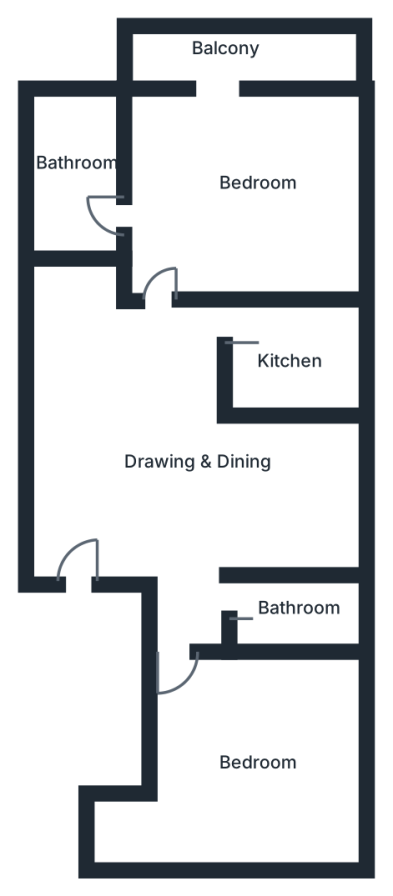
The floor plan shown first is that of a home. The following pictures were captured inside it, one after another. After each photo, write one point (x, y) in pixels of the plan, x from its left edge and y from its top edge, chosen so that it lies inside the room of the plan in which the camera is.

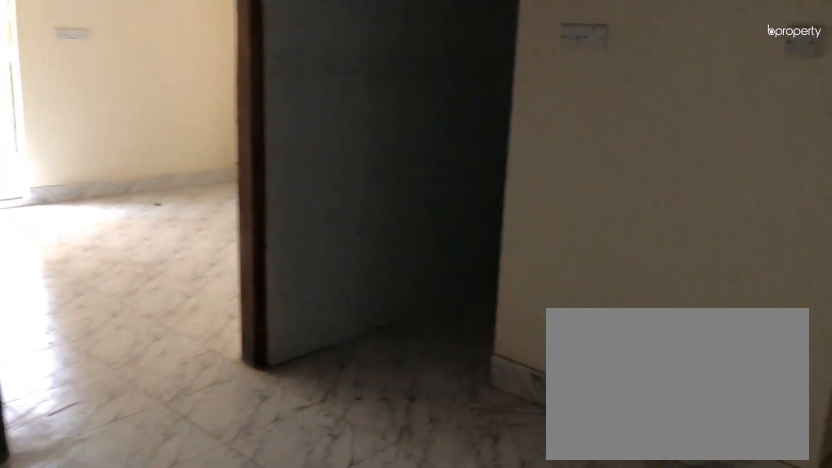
(176, 469)
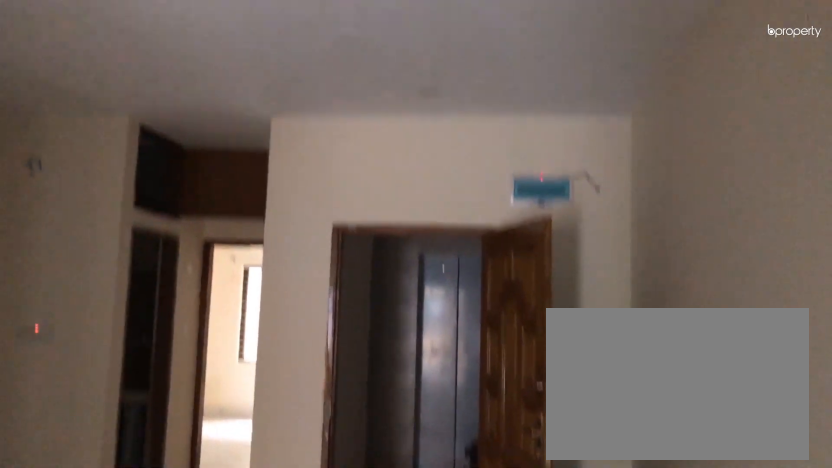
(176, 469)
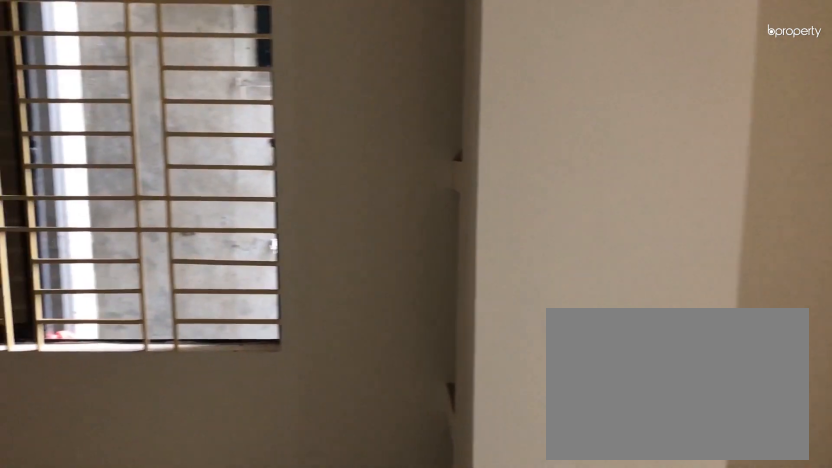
(254, 780)
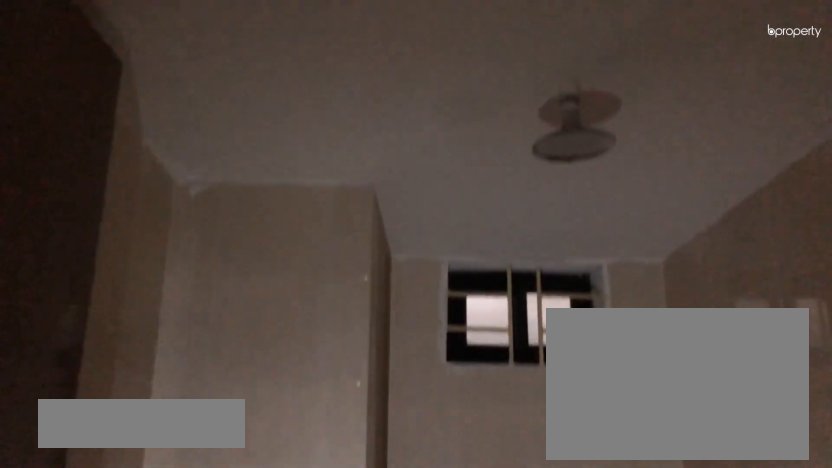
(306, 618)
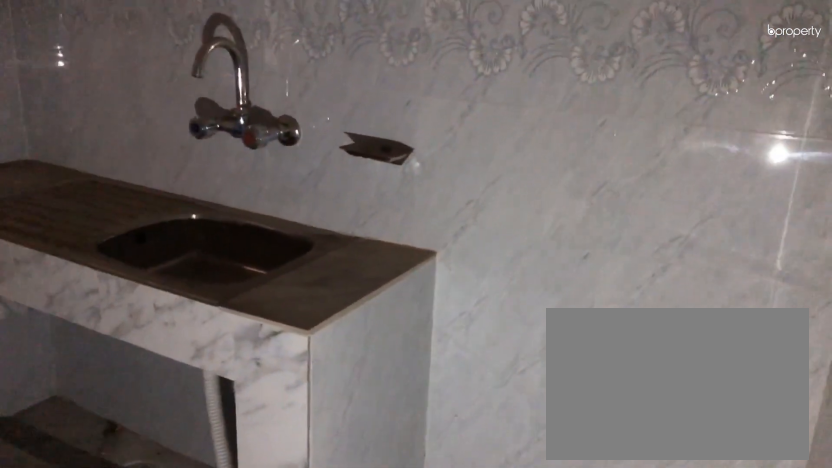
(294, 358)
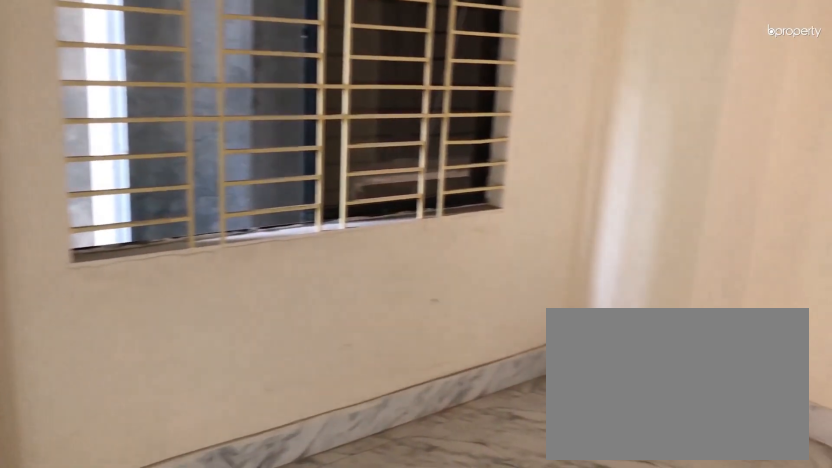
(250, 197)
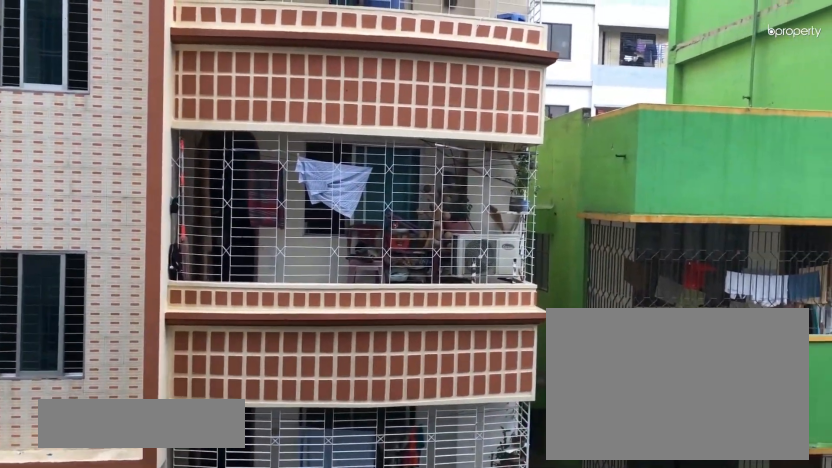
(220, 49)
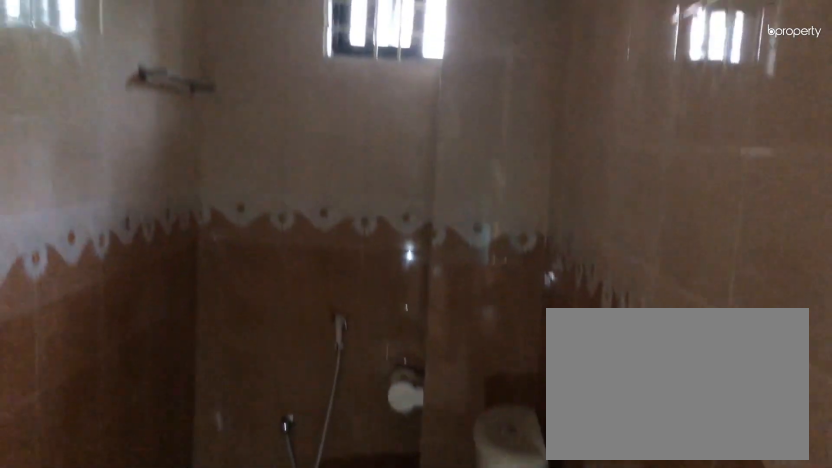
(77, 177)
